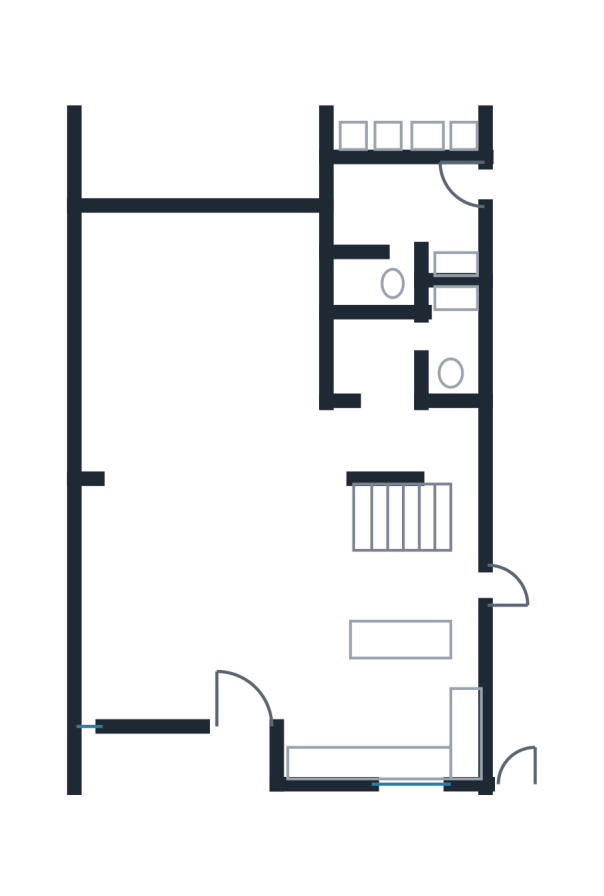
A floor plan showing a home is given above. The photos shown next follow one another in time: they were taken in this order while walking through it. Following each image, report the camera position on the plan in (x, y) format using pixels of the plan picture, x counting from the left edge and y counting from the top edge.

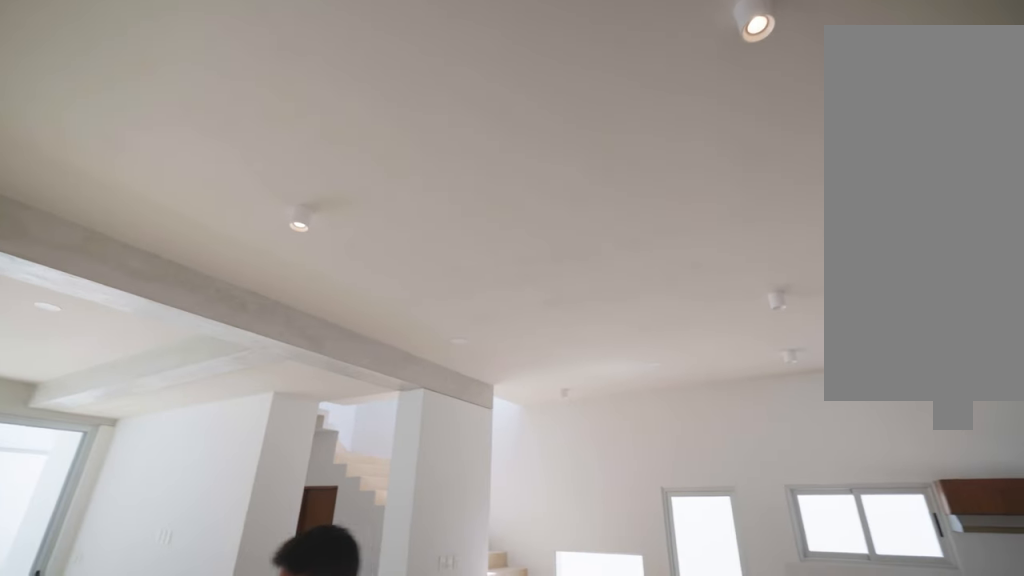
(119, 687)
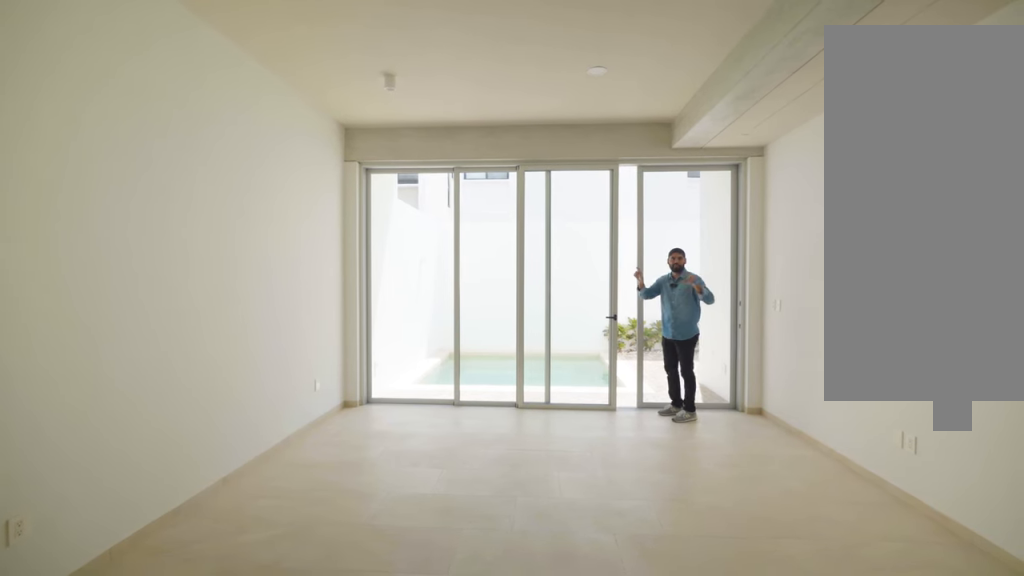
(162, 491)
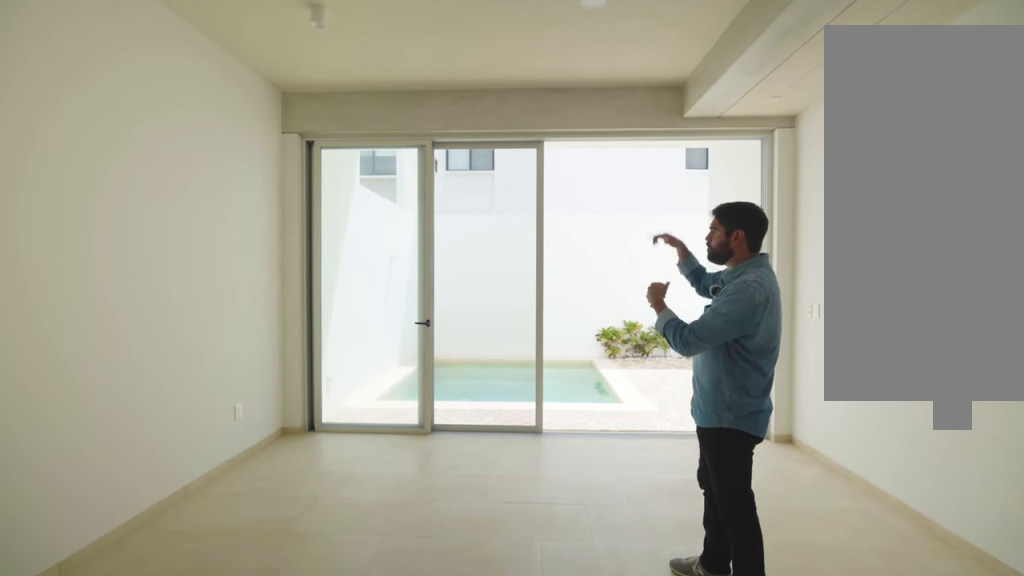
(196, 372)
